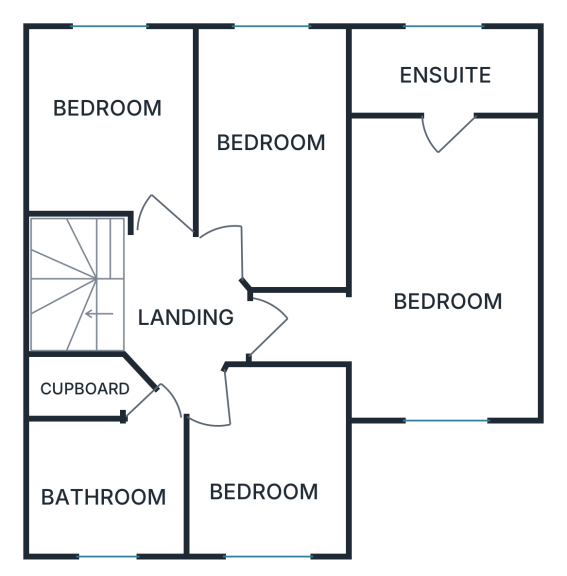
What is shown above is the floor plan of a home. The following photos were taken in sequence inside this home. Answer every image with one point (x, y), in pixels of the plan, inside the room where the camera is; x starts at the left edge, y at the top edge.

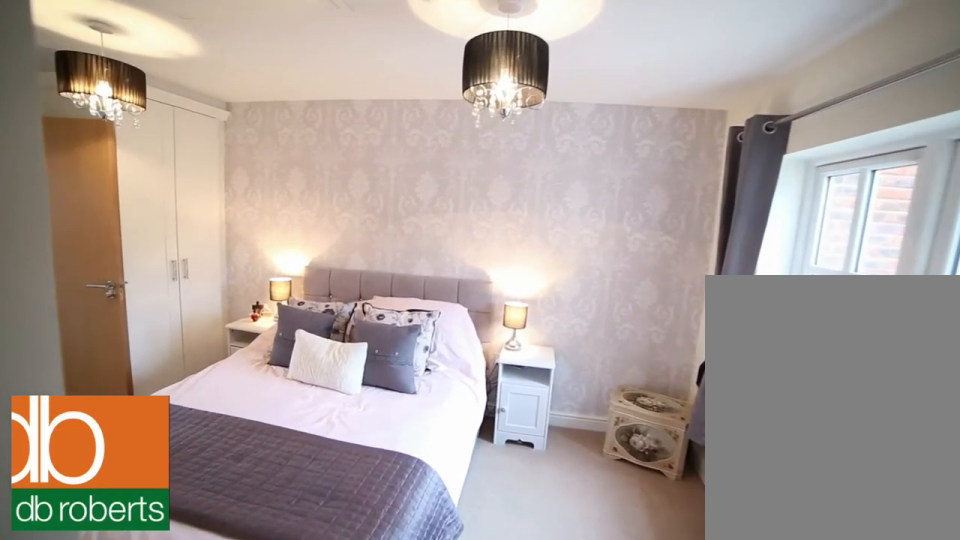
(425, 249)
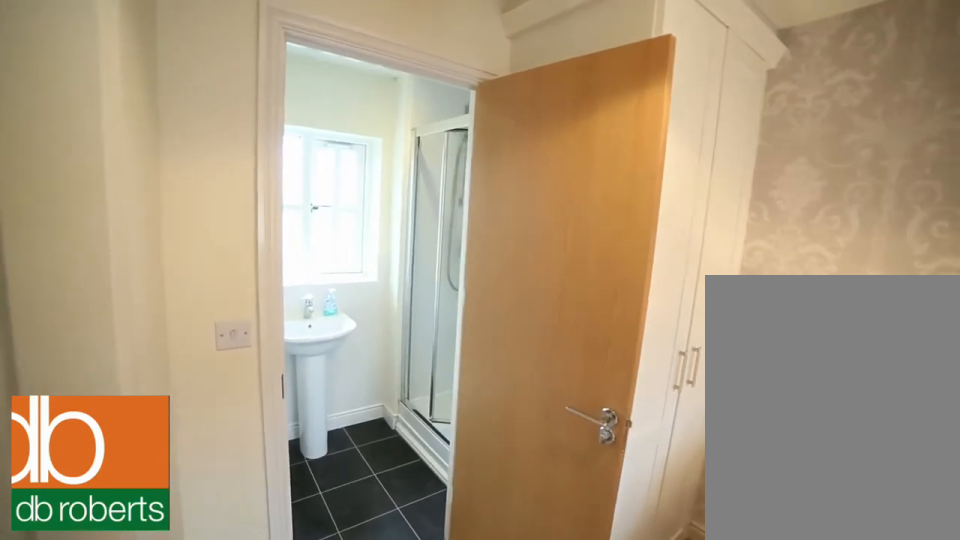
(406, 249)
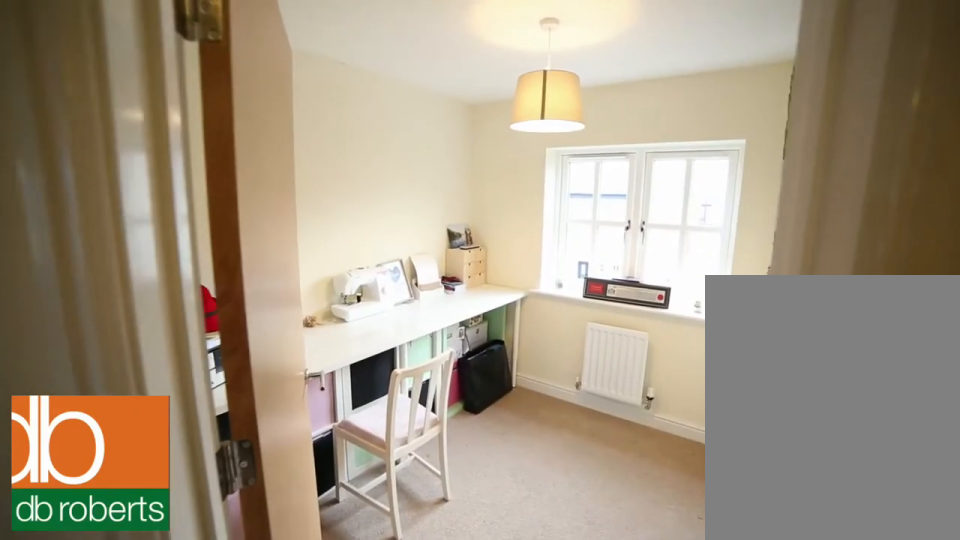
(272, 464)
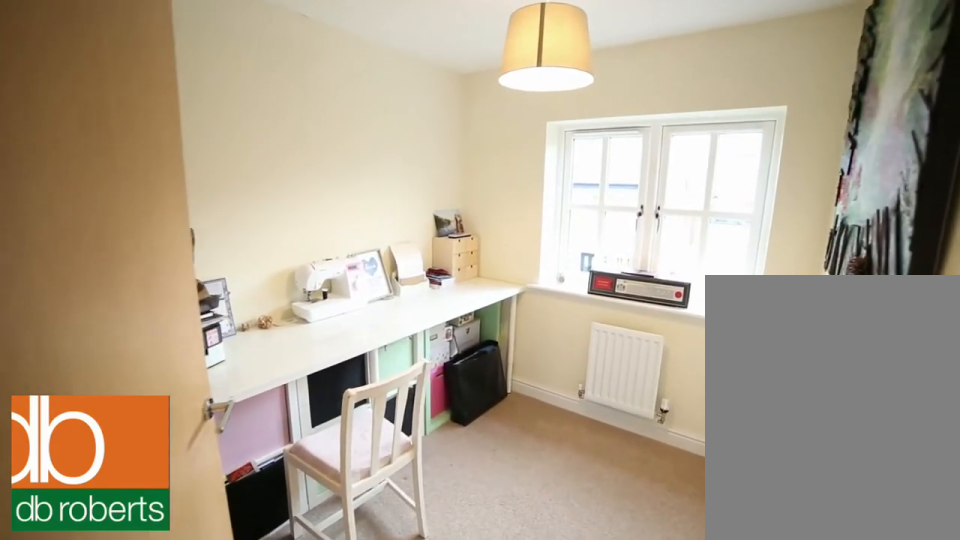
(272, 464)
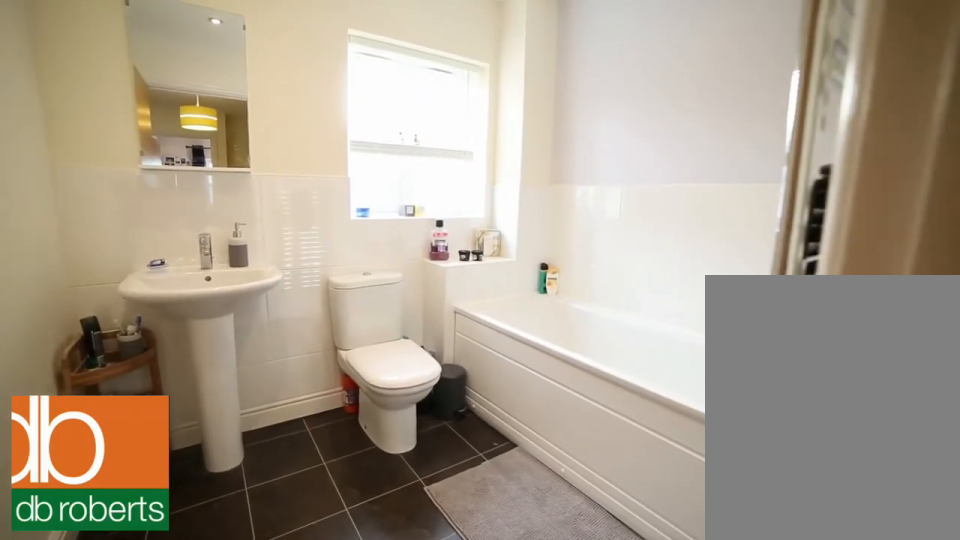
(109, 483)
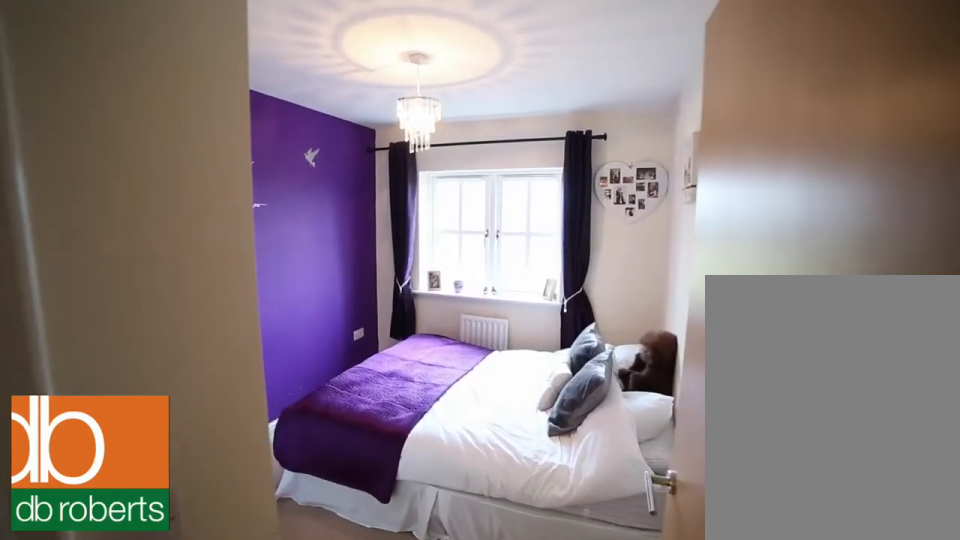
(114, 122)
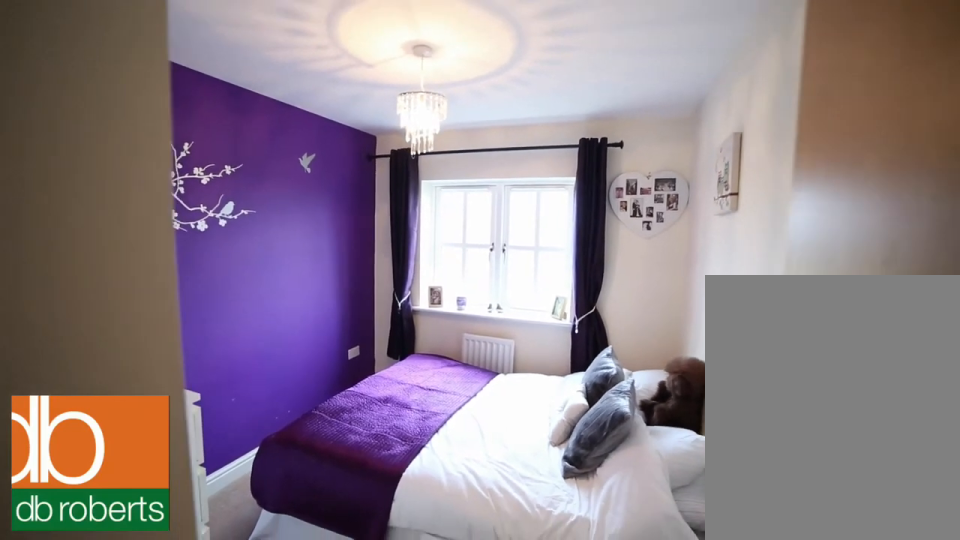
(114, 122)
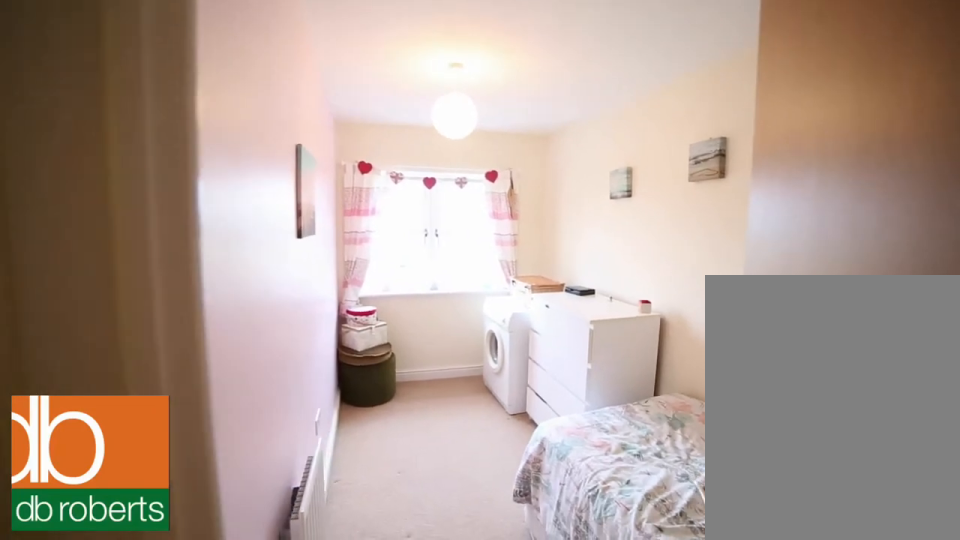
(276, 152)
